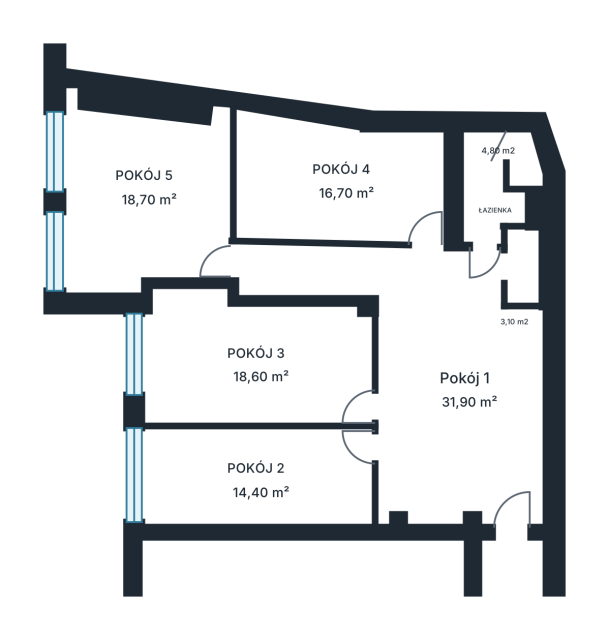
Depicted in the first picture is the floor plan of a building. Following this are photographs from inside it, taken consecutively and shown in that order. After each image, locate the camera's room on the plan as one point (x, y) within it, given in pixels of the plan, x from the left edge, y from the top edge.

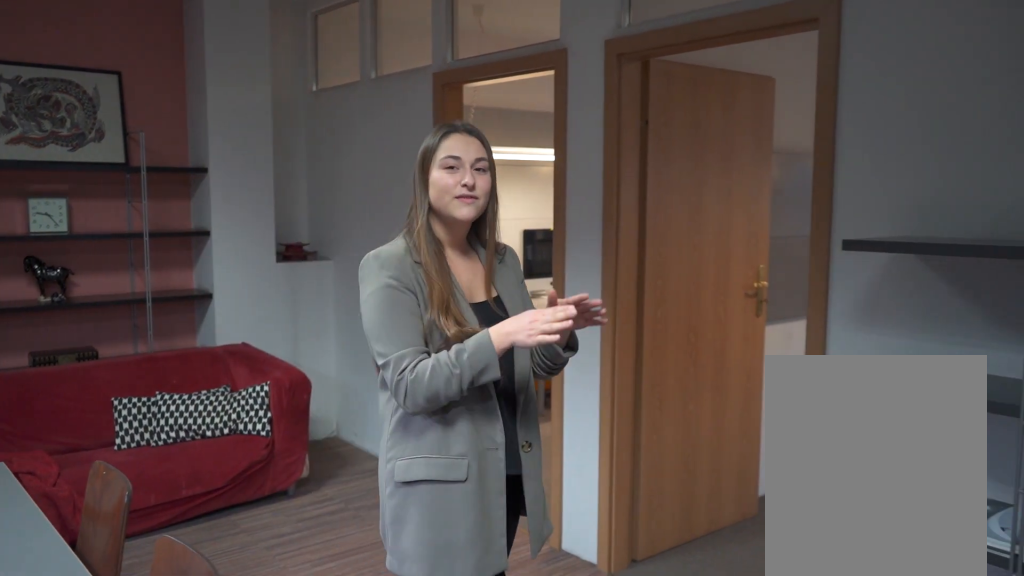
(419, 378)
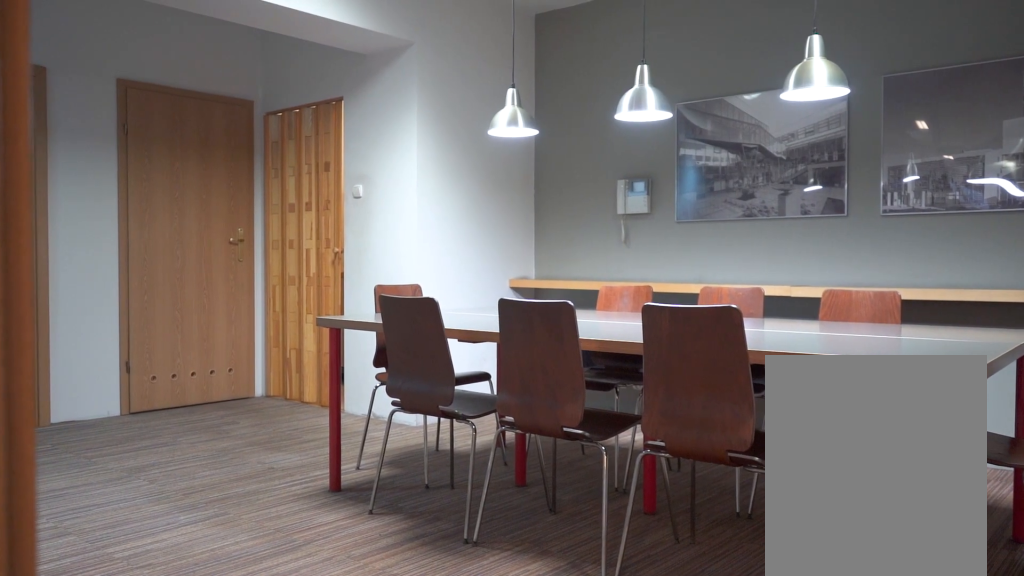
(419, 378)
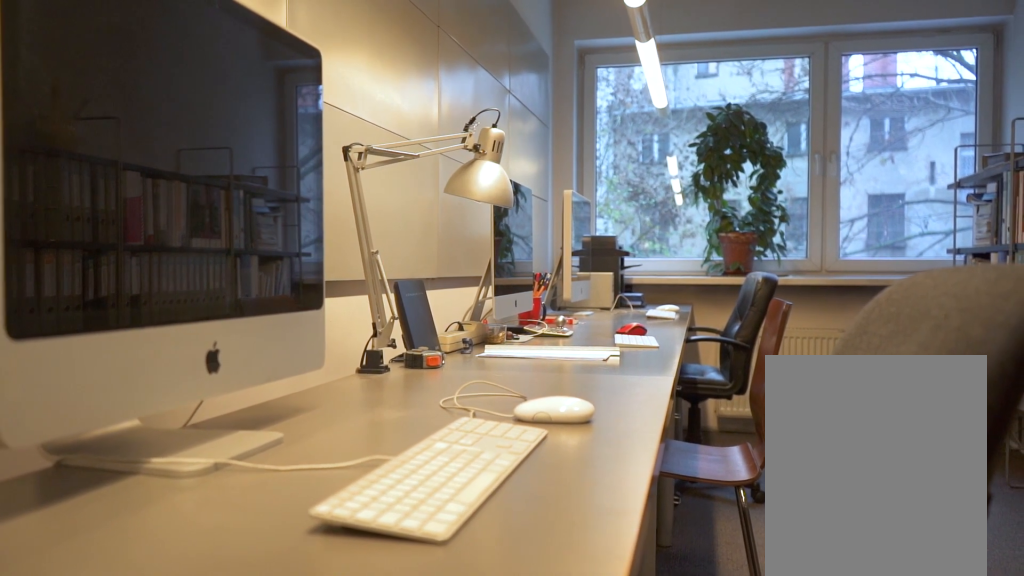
(253, 479)
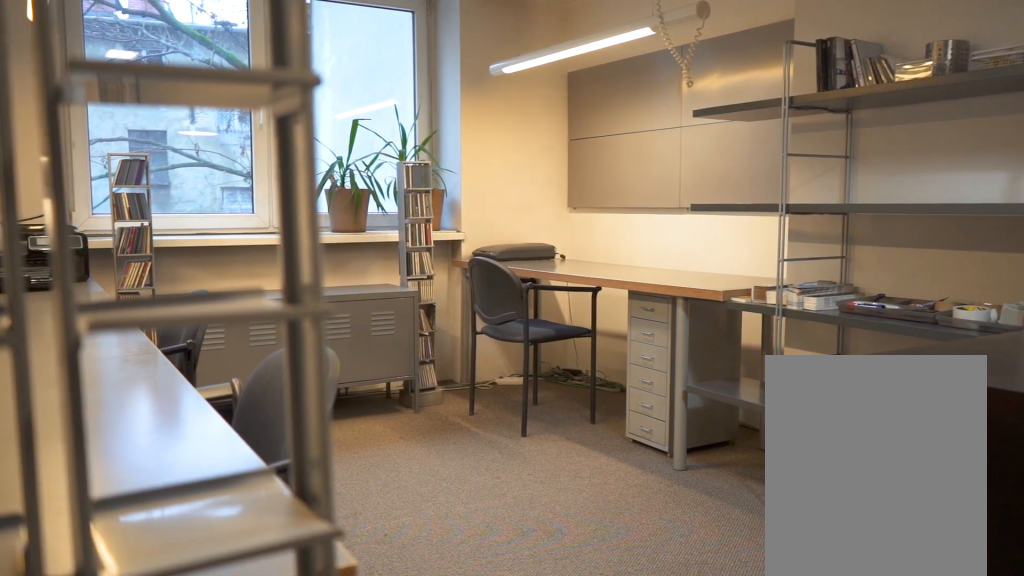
(267, 356)
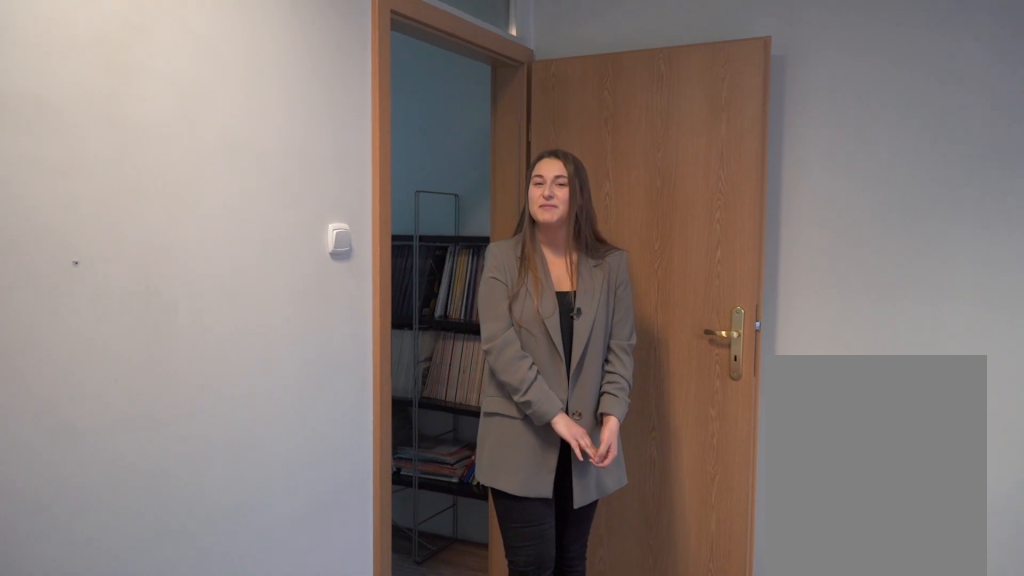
(140, 198)
